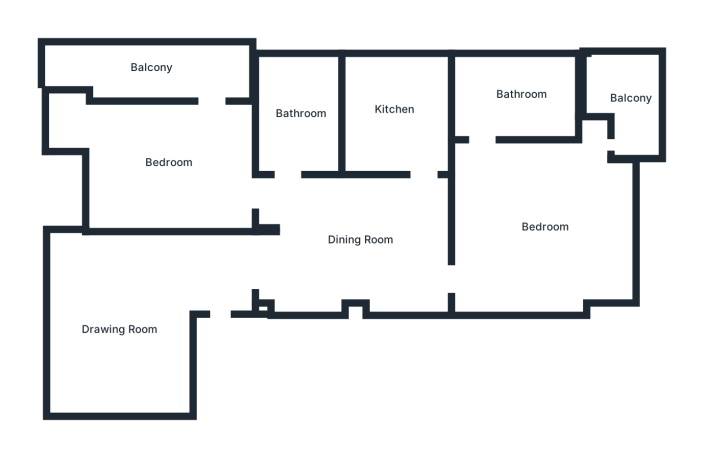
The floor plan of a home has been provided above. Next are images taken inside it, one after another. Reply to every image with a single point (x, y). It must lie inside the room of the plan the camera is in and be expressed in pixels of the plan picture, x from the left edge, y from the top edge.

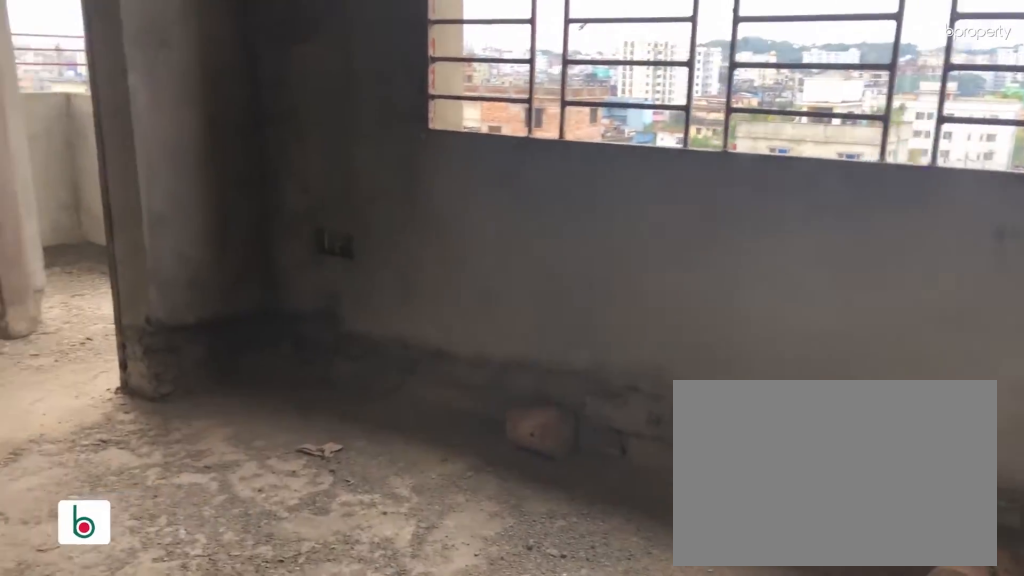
(546, 228)
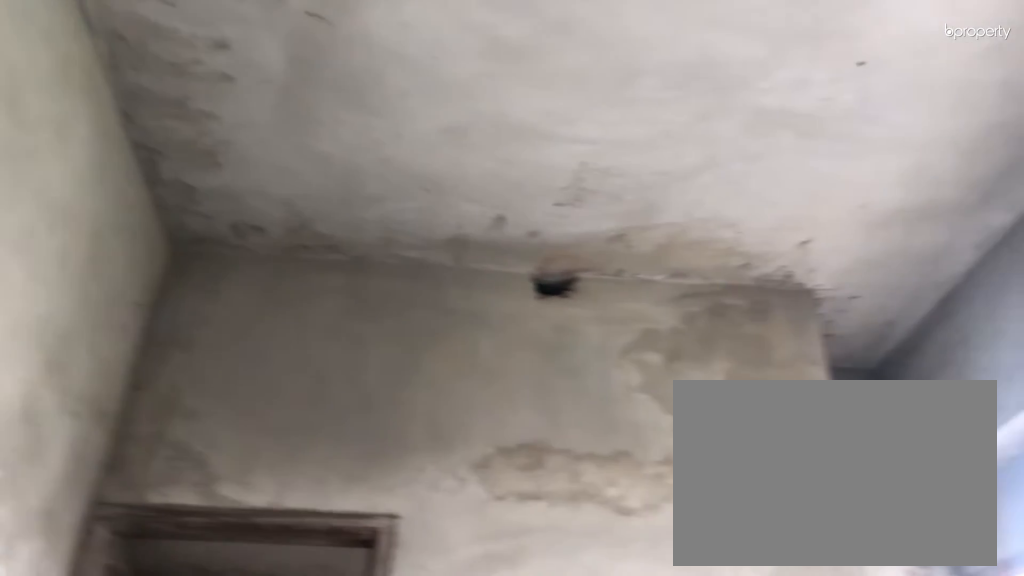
(546, 228)
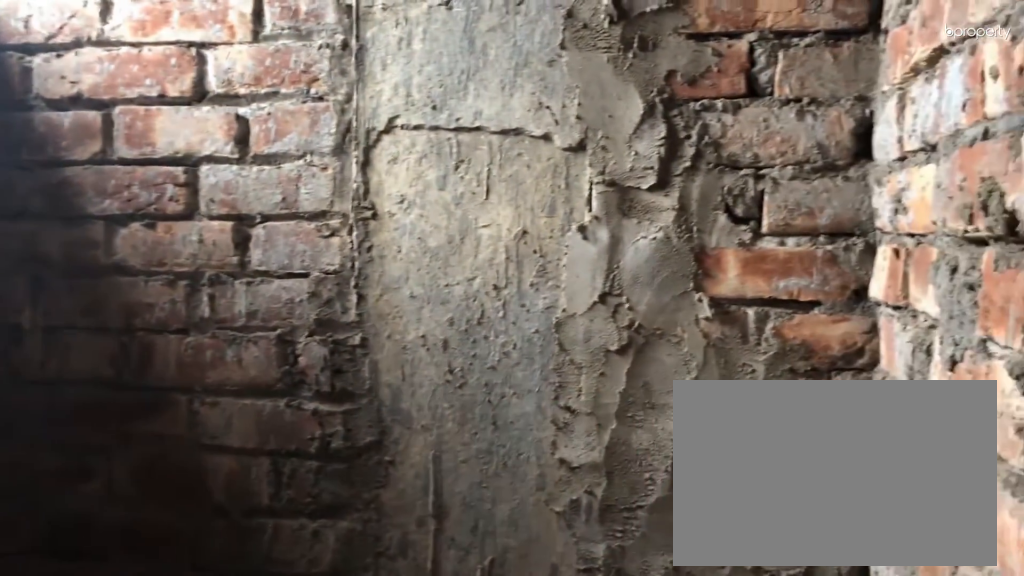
(522, 93)
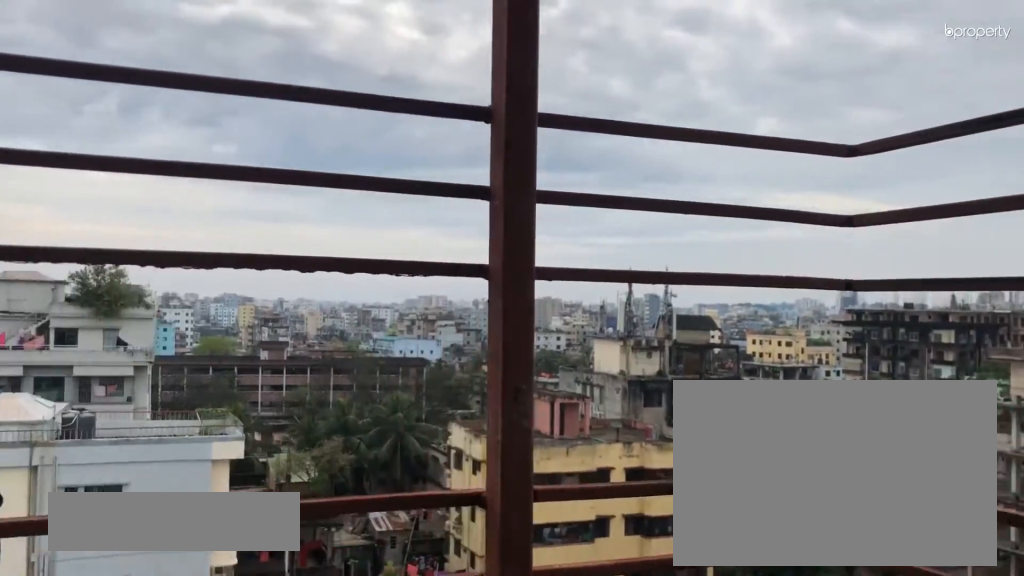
(631, 98)
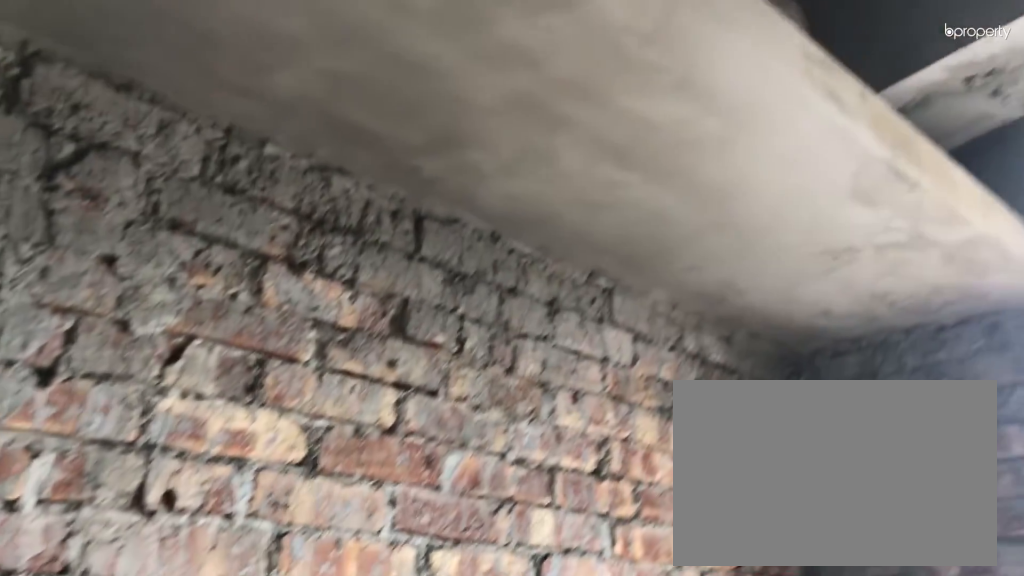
(393, 107)
